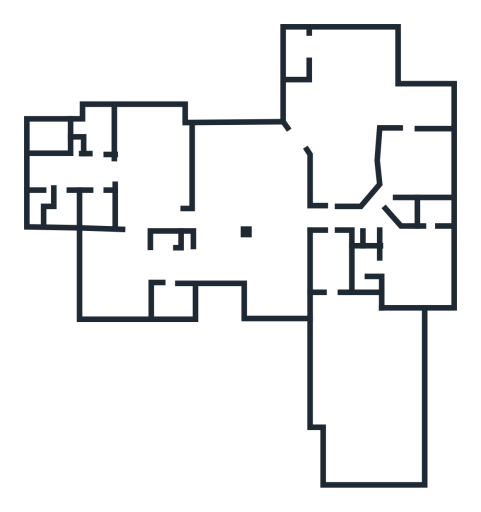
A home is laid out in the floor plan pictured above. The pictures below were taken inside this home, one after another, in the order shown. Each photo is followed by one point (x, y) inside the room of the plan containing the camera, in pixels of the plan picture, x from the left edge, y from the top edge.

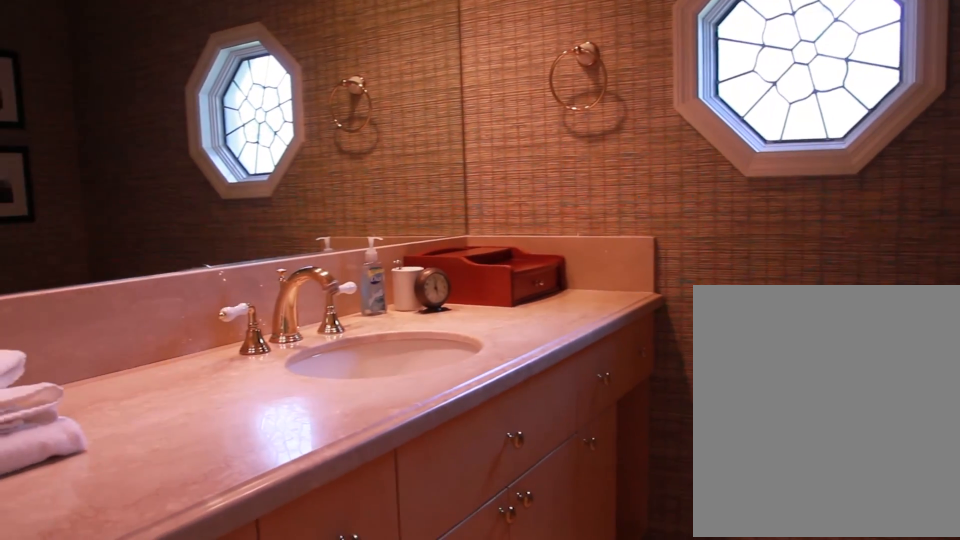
(66, 210)
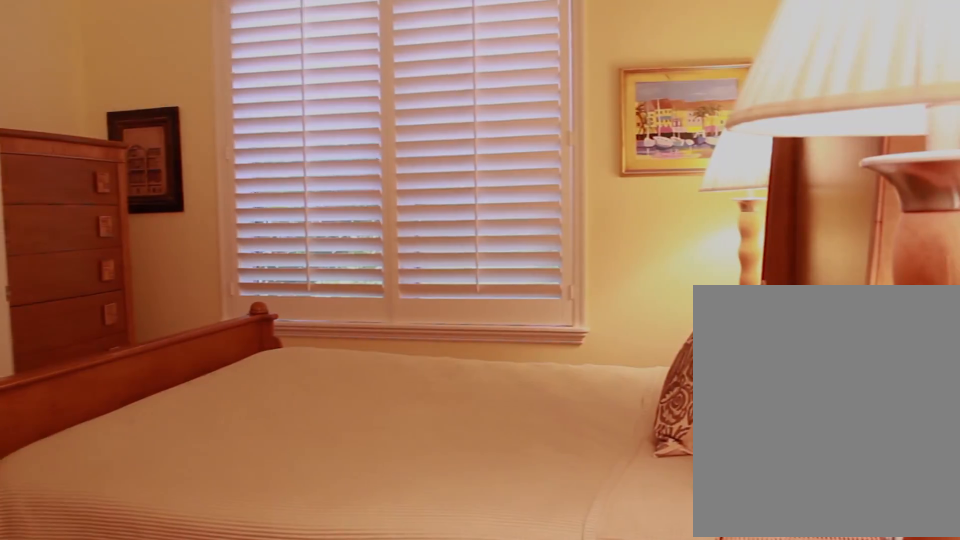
(421, 265)
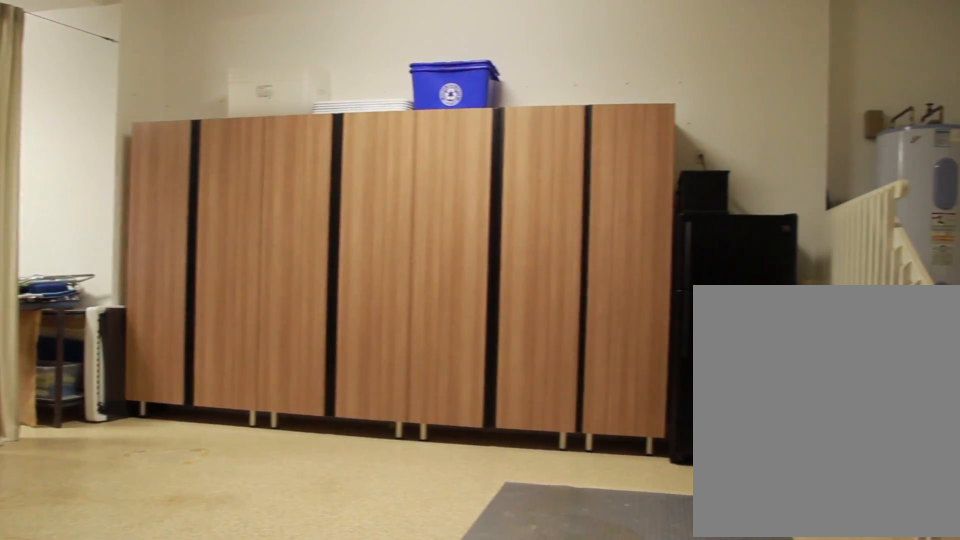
(369, 381)
